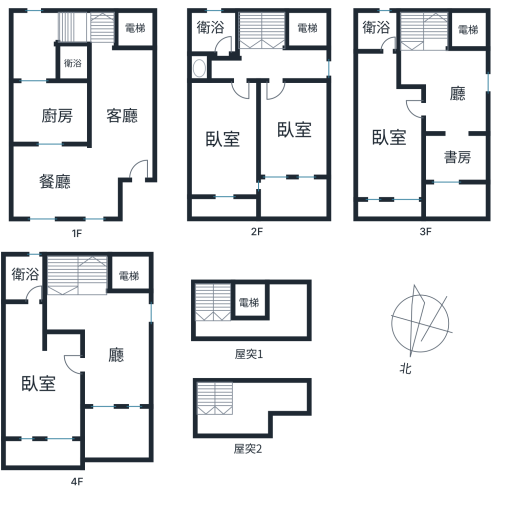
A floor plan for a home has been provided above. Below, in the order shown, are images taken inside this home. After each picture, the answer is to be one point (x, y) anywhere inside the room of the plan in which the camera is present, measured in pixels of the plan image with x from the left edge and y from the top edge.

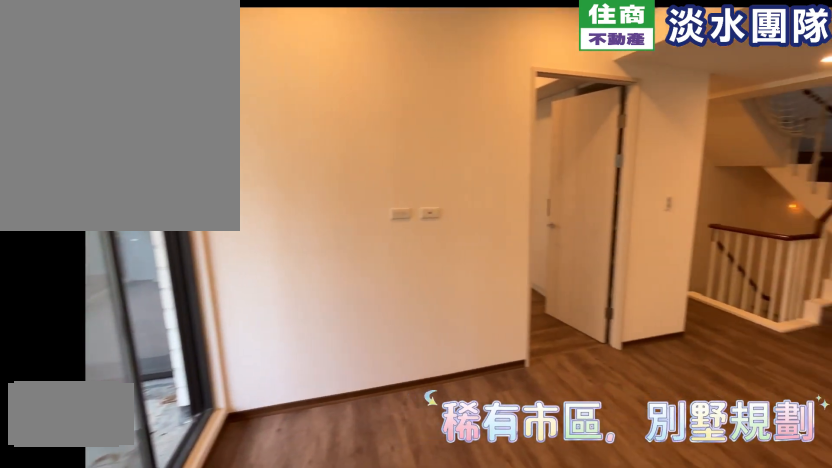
(449, 91)
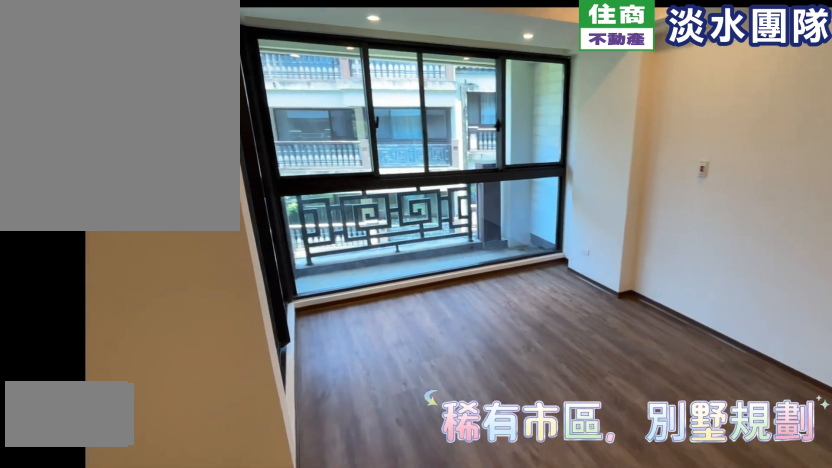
(387, 140)
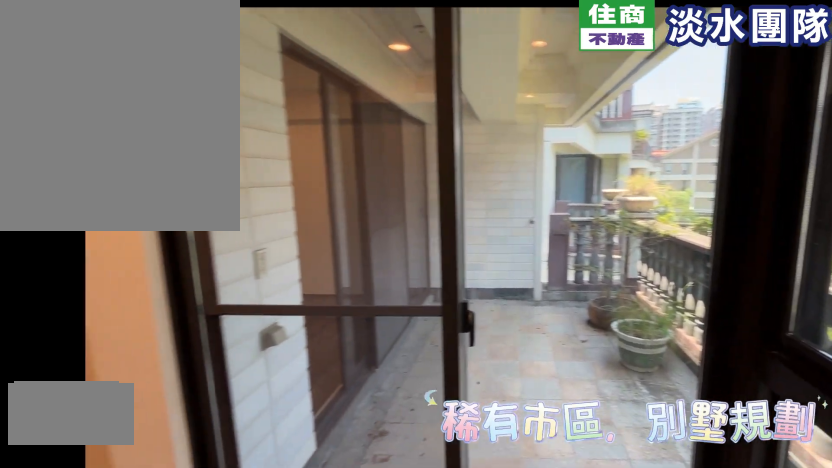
(387, 140)
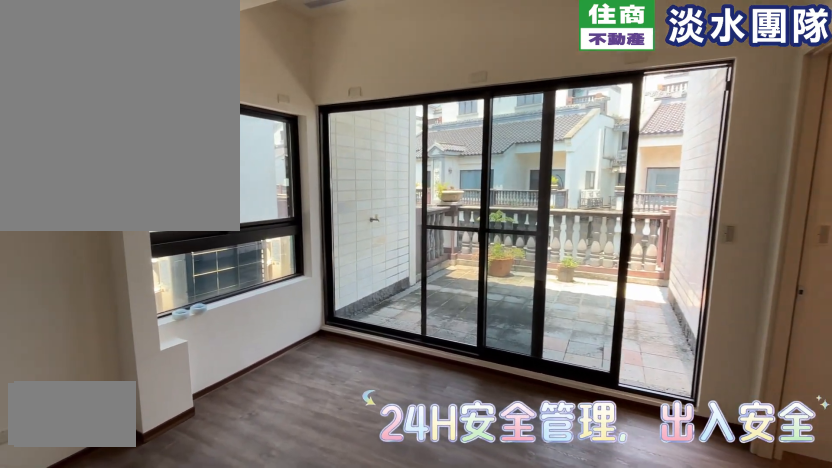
(117, 356)
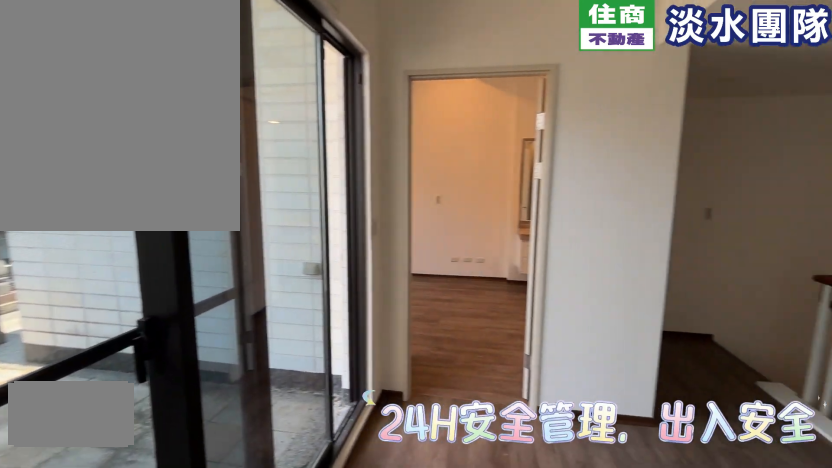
(117, 356)
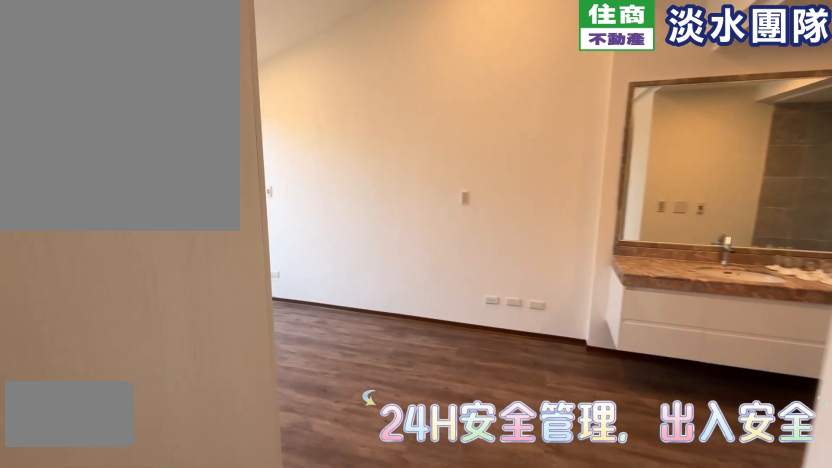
(40, 386)
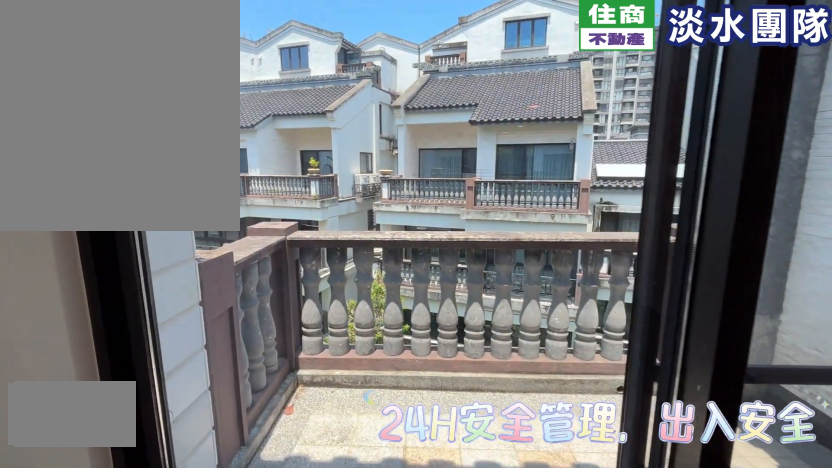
(40, 386)
